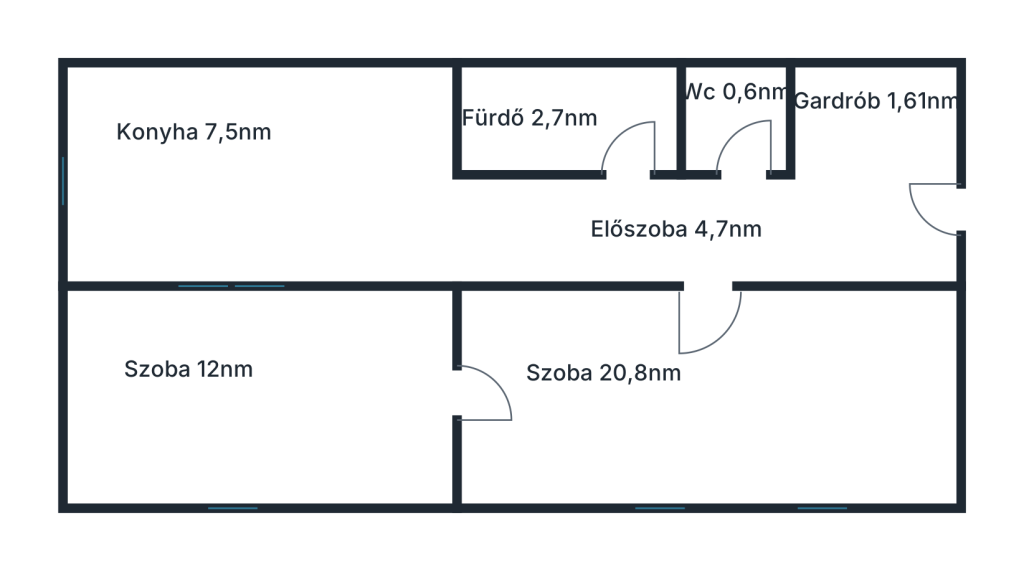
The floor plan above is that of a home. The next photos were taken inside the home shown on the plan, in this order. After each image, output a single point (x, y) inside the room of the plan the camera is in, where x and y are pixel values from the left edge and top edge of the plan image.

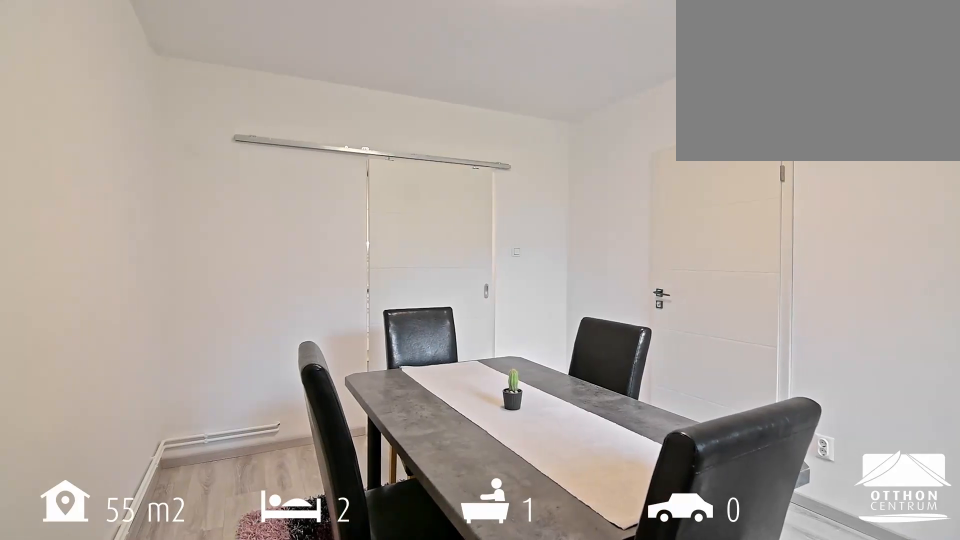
(256, 399)
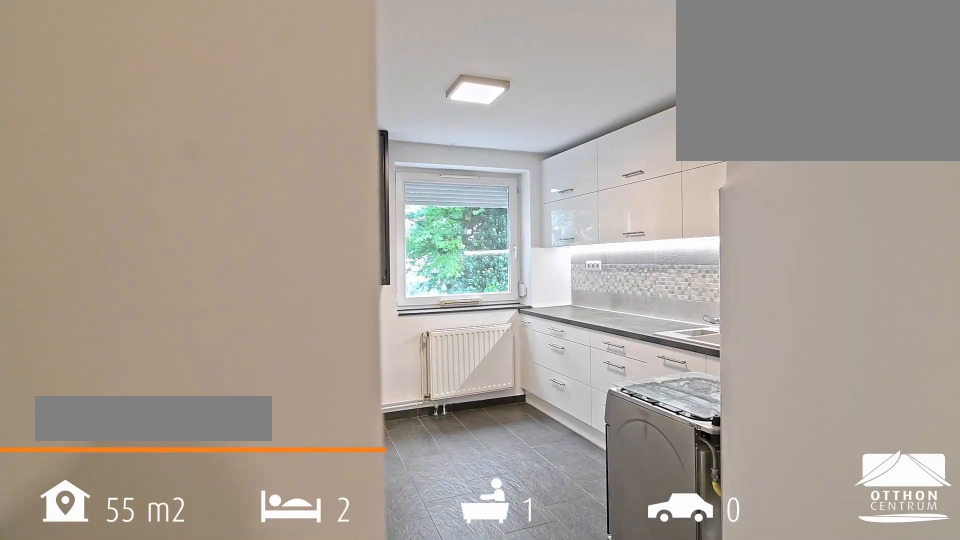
(257, 182)
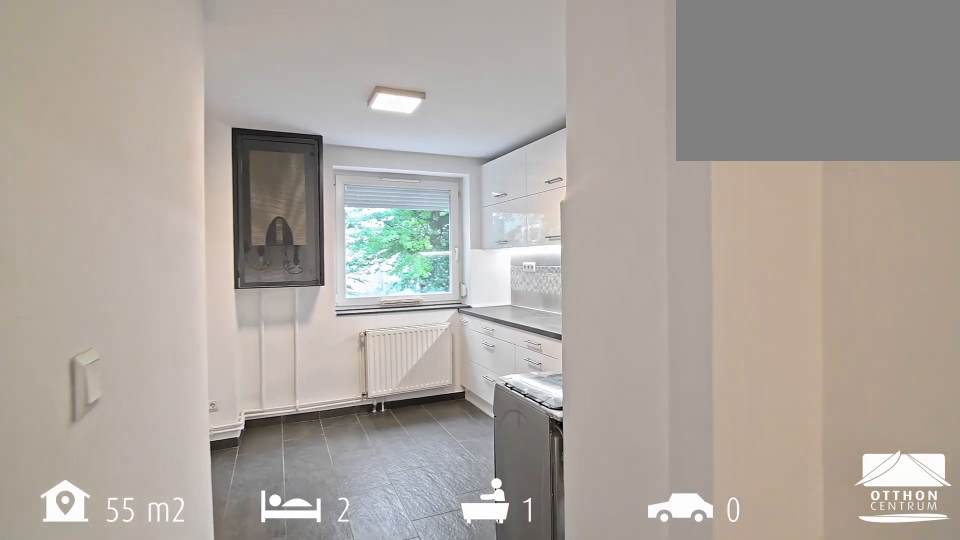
(257, 182)
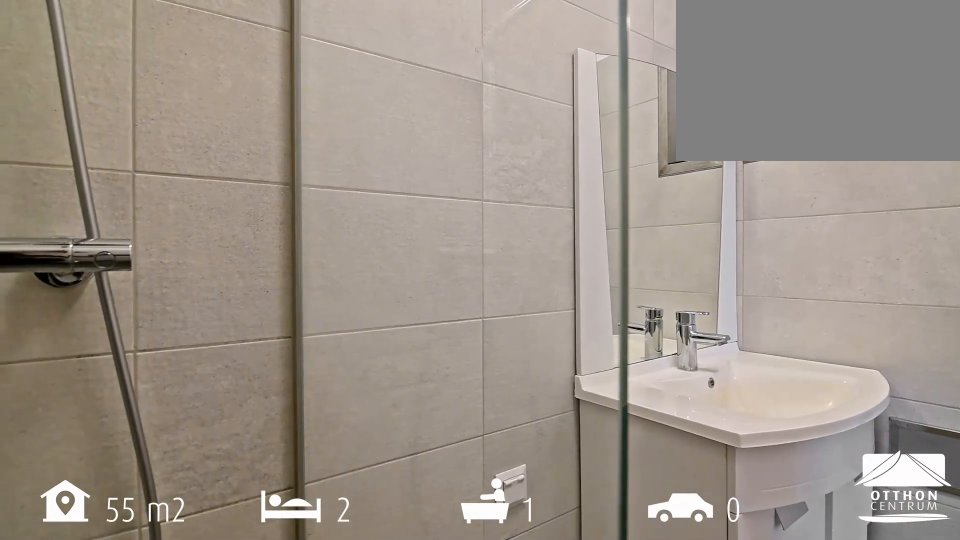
(569, 119)
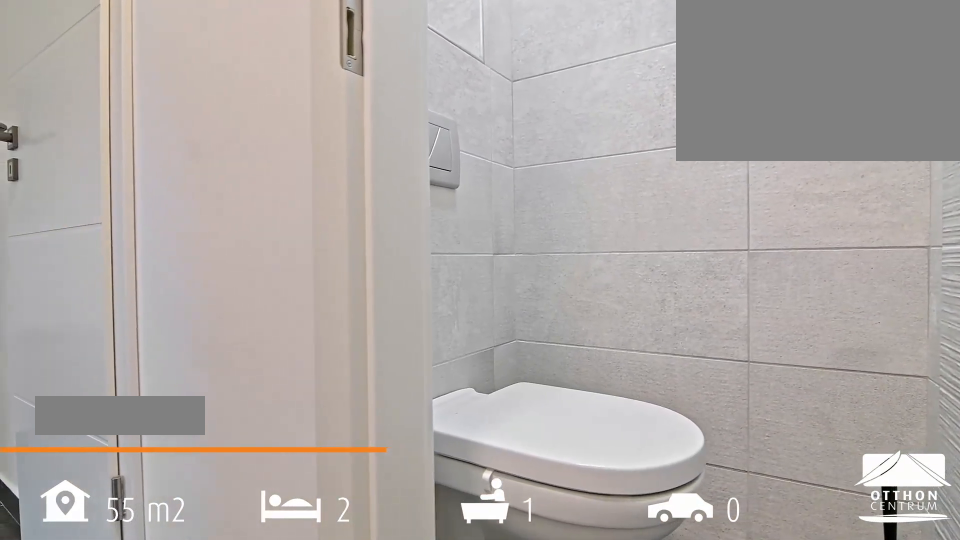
(737, 118)
